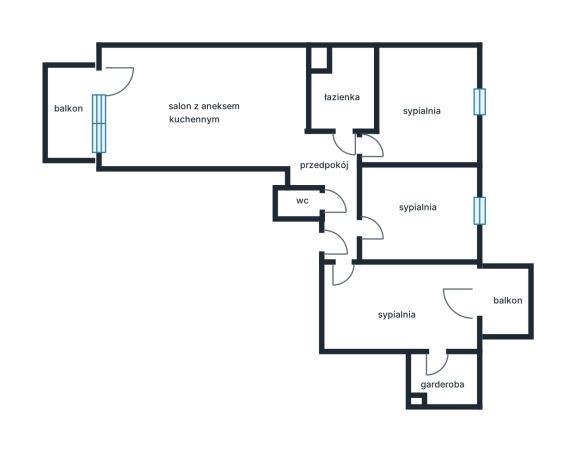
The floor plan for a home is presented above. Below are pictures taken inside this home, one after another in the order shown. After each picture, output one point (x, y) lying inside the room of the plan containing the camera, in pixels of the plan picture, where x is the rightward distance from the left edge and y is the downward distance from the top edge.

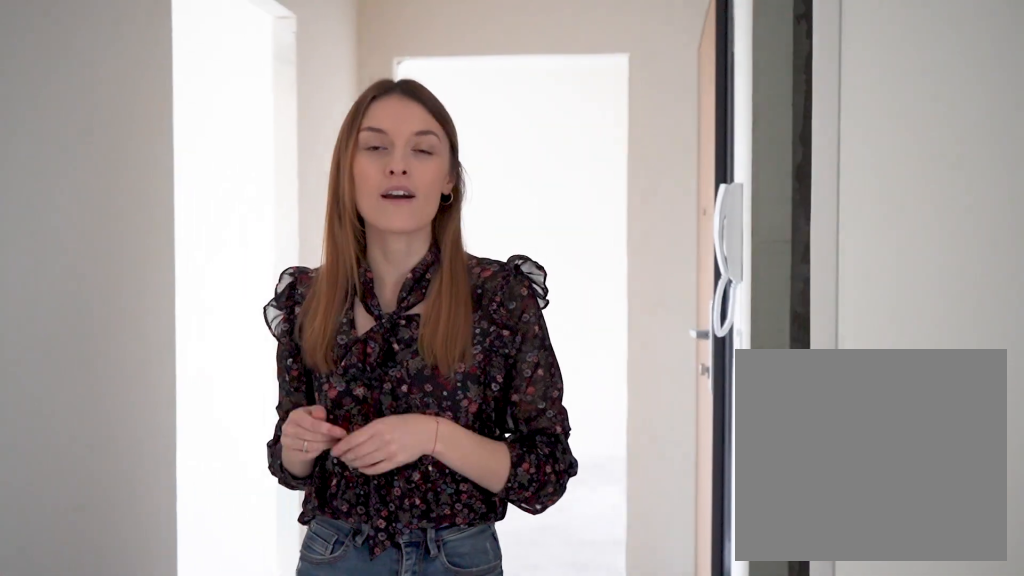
(334, 188)
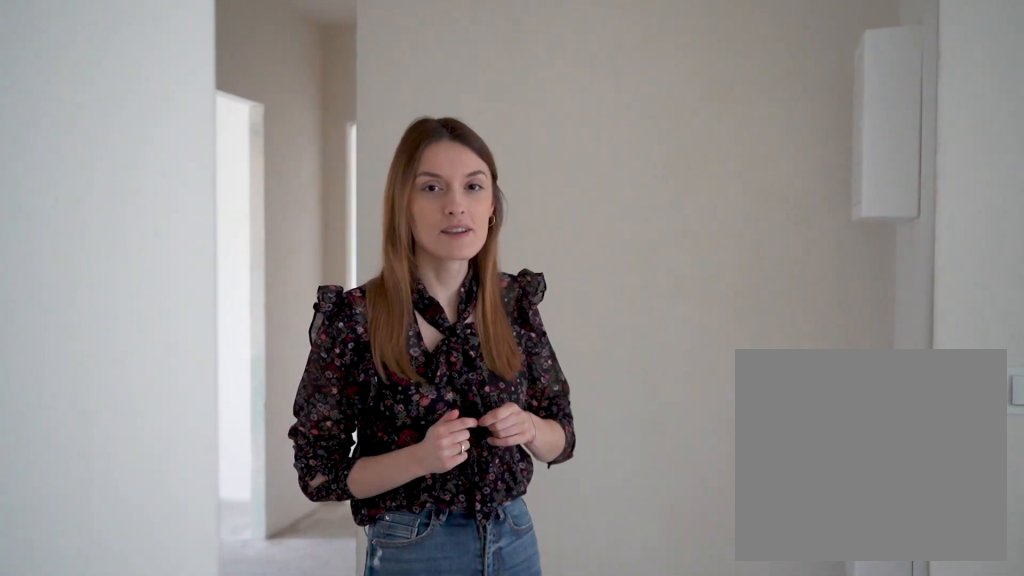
(334, 188)
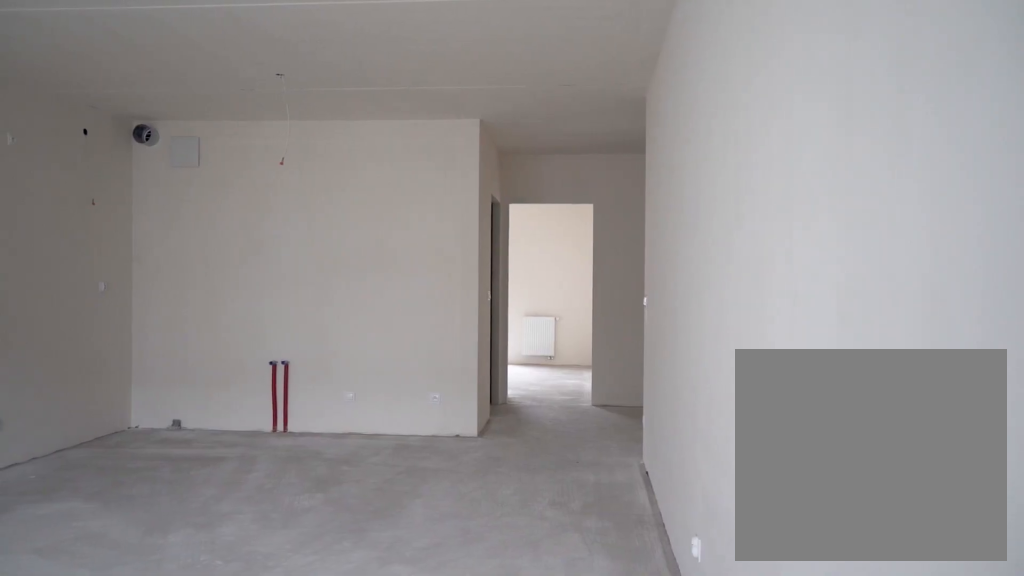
(204, 107)
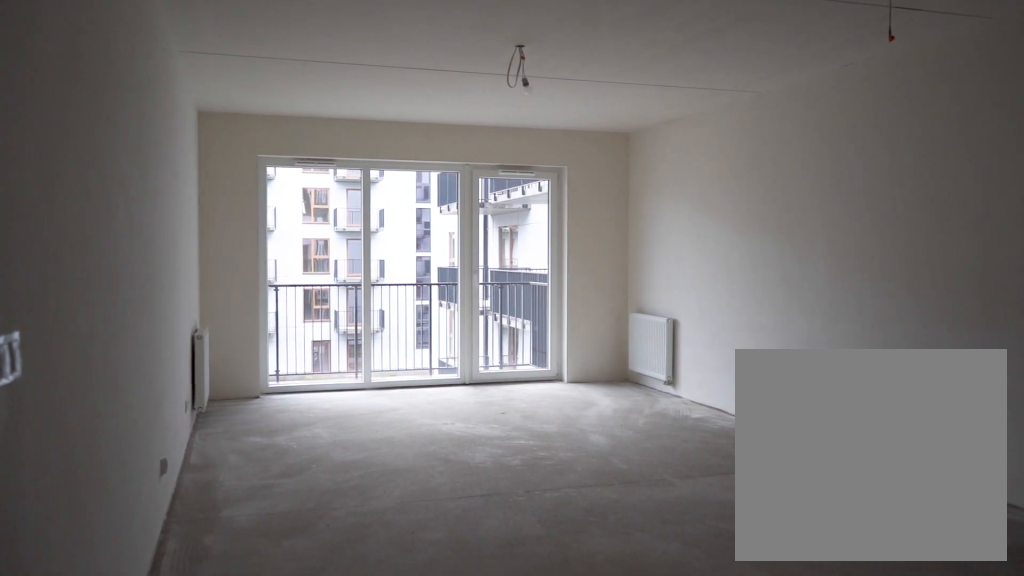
(204, 107)
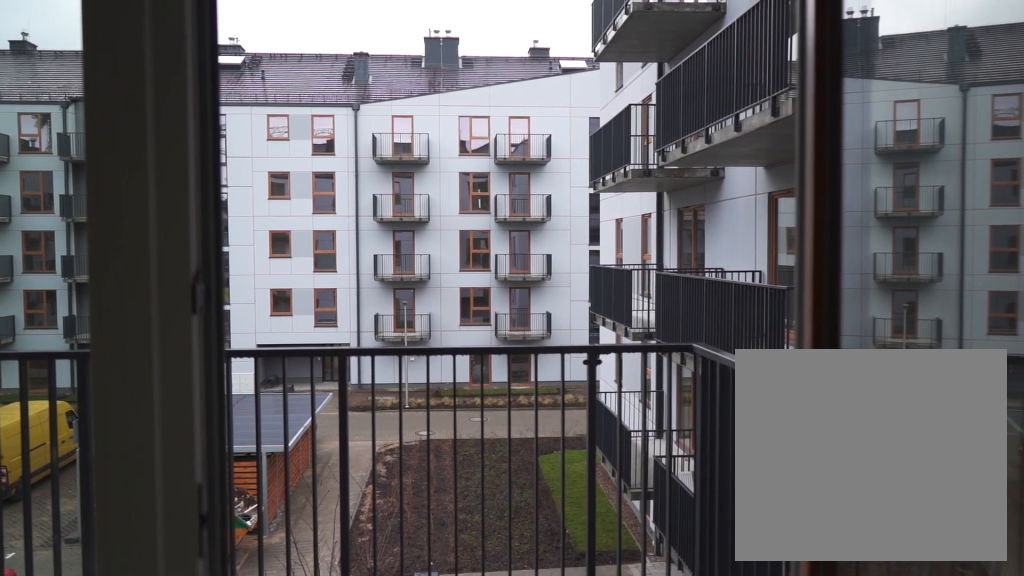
(71, 112)
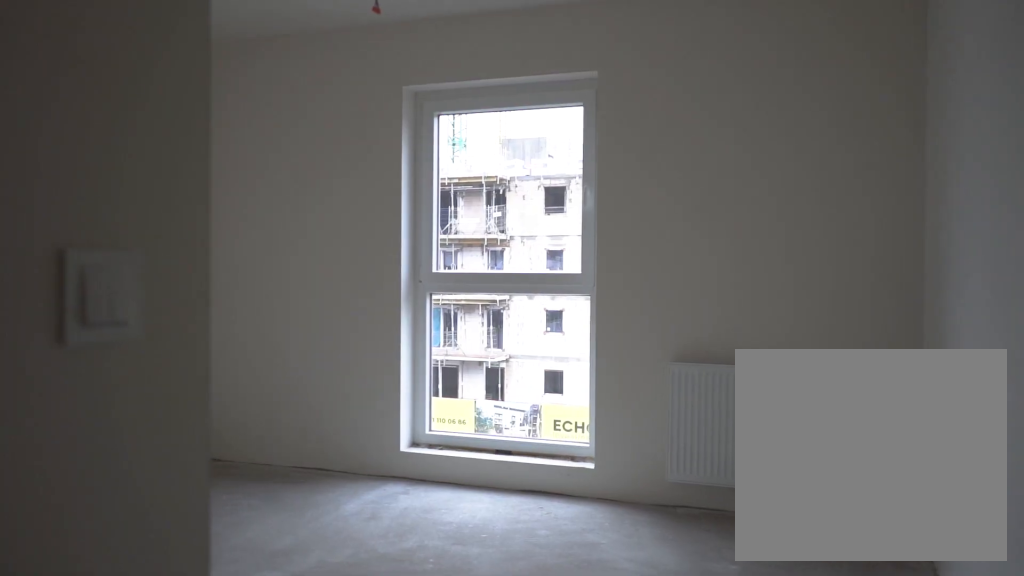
(425, 106)
